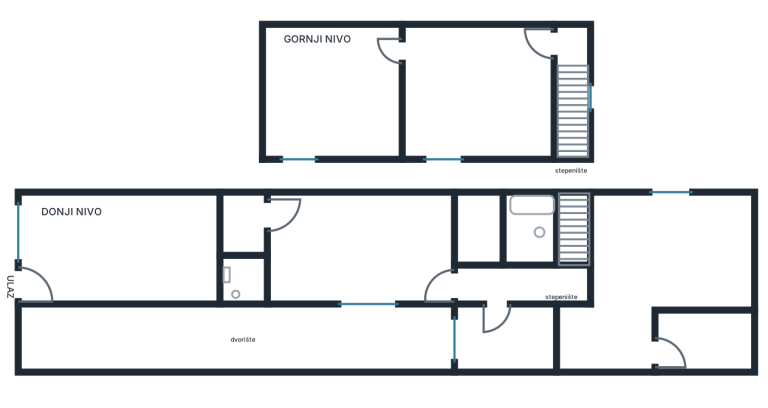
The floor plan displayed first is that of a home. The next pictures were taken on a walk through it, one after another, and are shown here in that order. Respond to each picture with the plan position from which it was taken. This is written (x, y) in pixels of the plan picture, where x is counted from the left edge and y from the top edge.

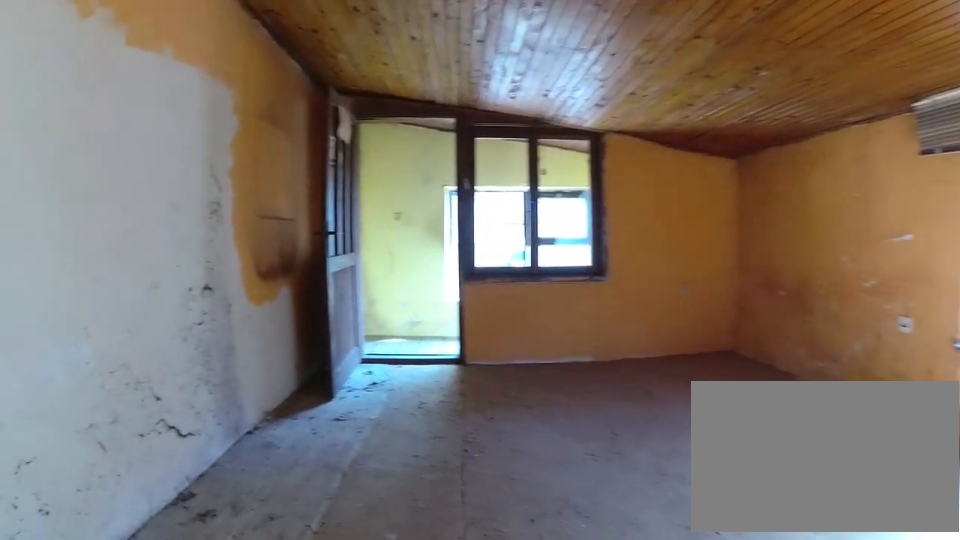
(415, 53)
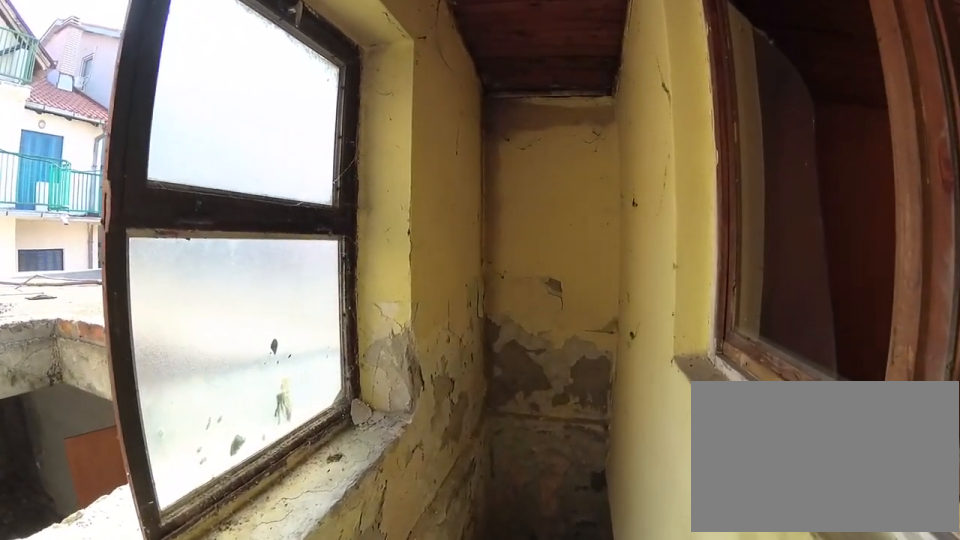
(579, 70)
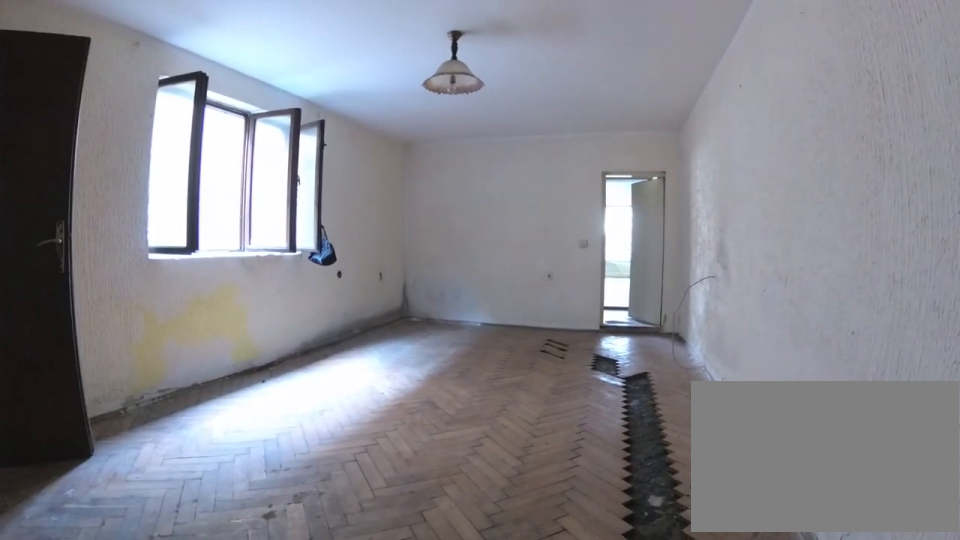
(466, 217)
